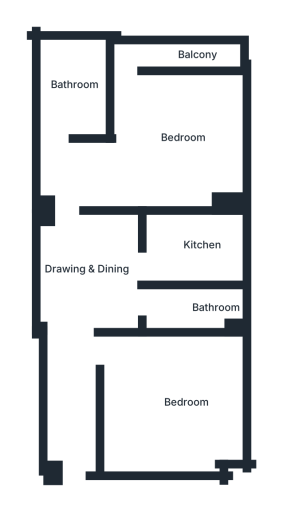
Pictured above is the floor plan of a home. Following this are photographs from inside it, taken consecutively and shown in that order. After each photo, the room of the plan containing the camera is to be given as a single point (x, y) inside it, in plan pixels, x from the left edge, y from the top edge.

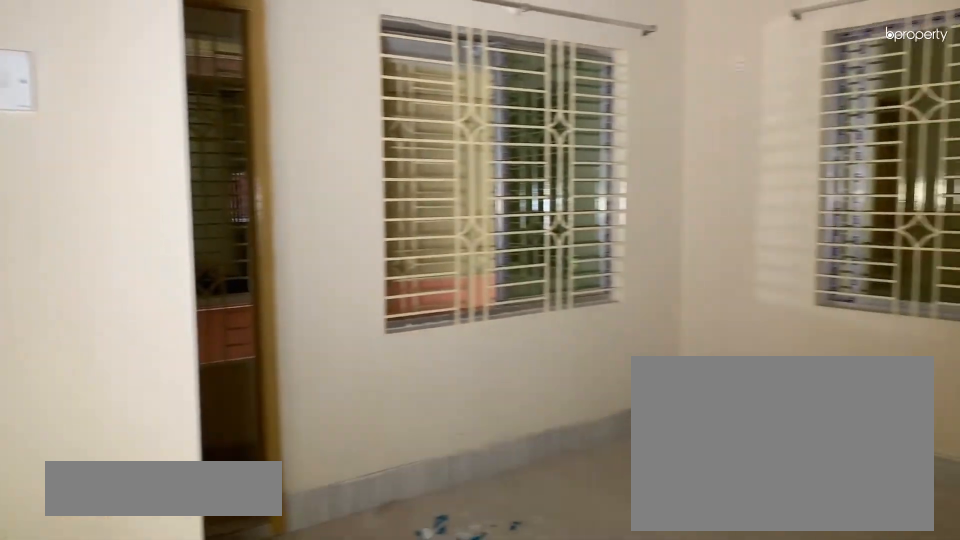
(174, 137)
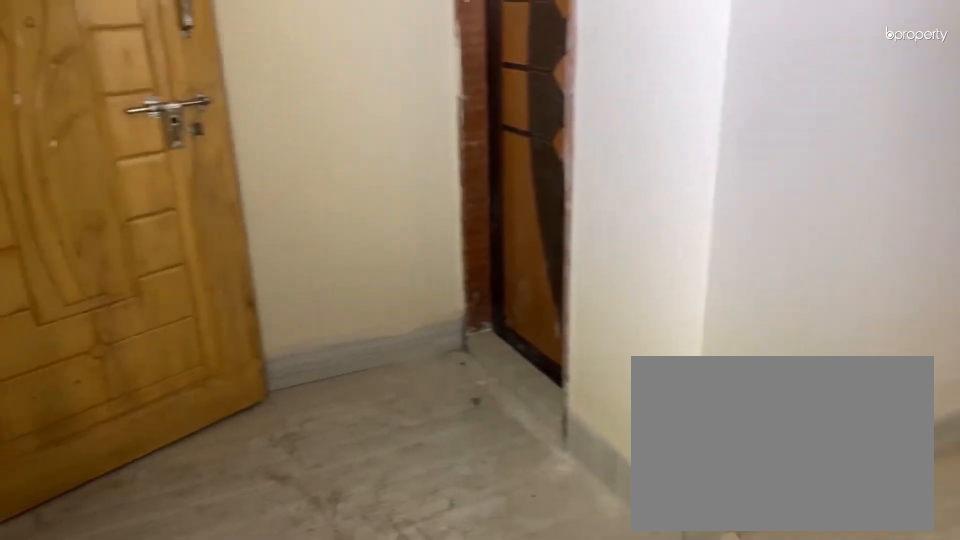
(174, 137)
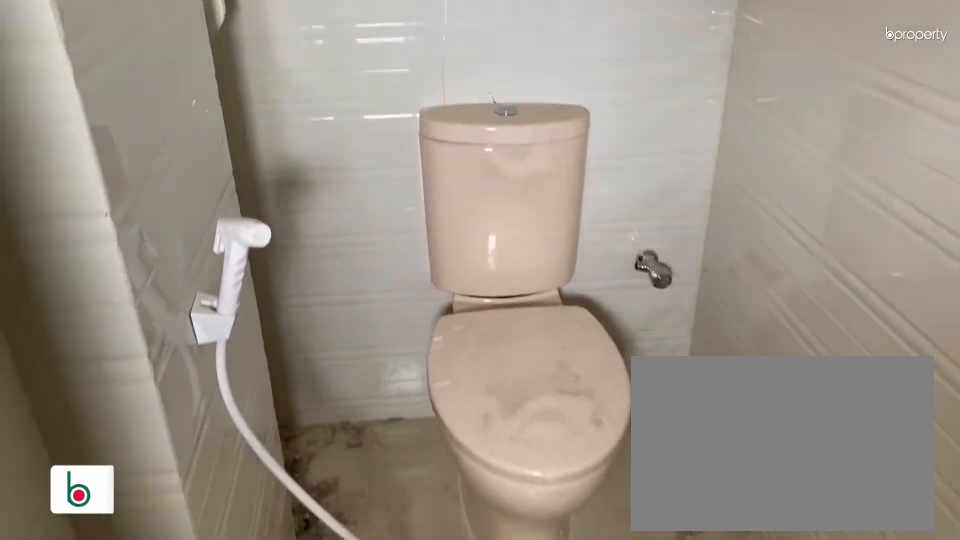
(75, 93)
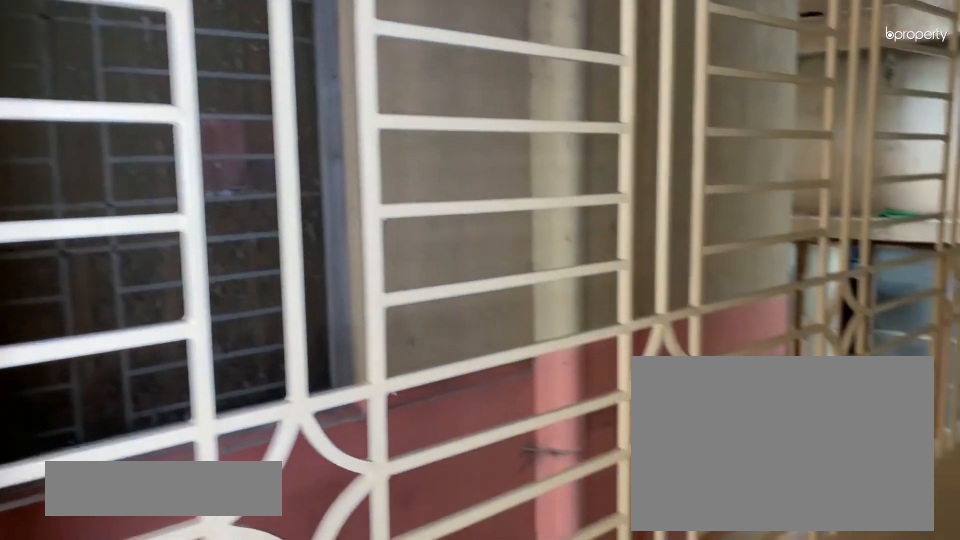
(194, 59)
